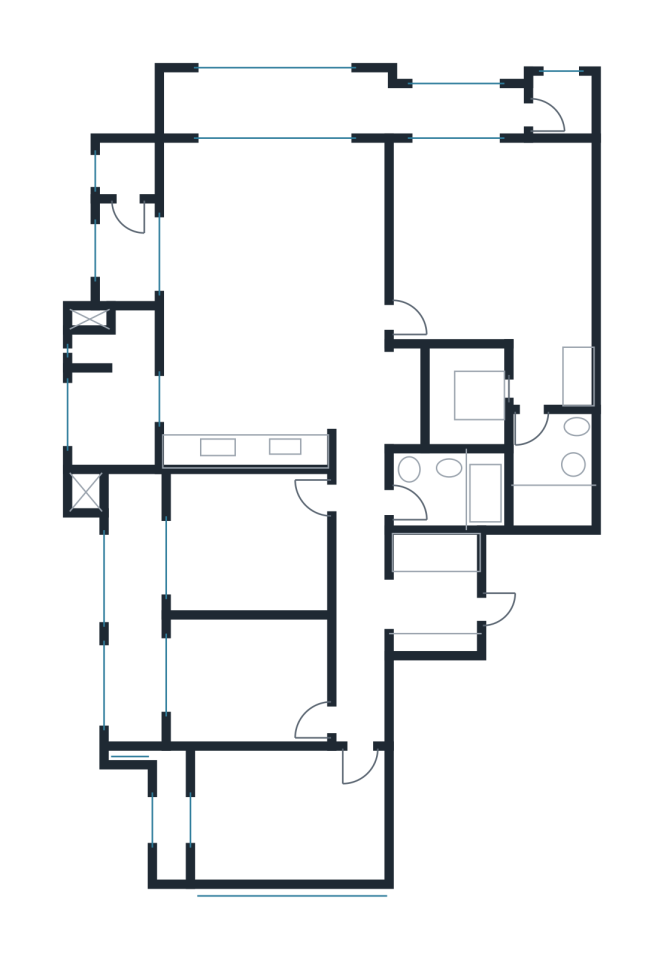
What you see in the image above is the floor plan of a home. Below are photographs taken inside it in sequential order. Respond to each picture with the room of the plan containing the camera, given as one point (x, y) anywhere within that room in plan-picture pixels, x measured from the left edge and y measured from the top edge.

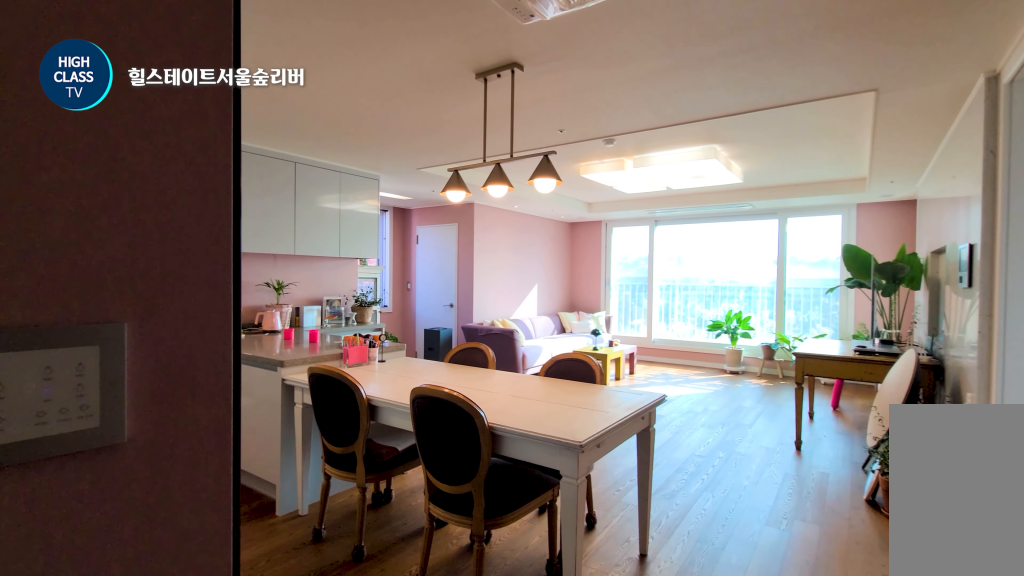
(359, 591)
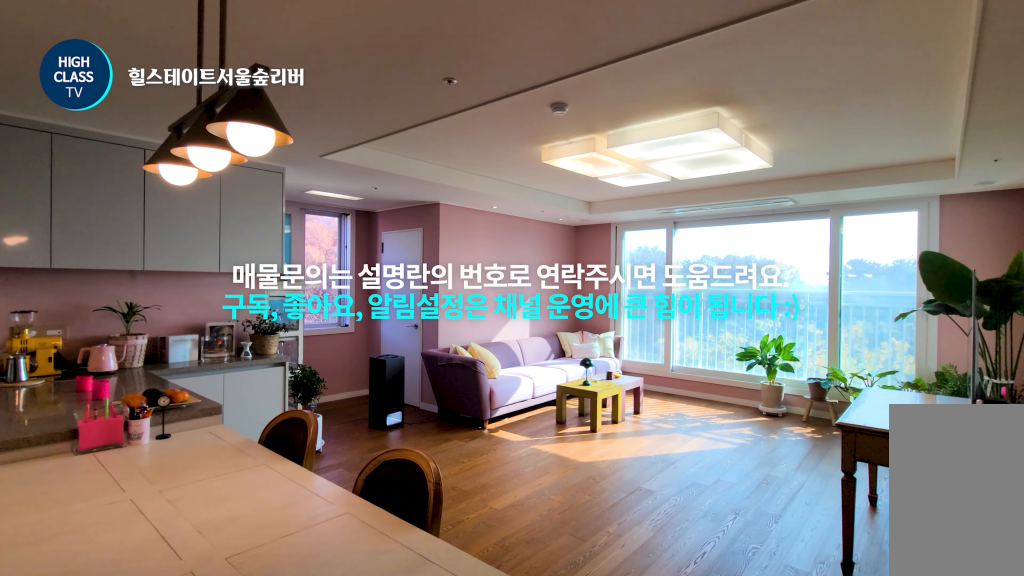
(274, 281)
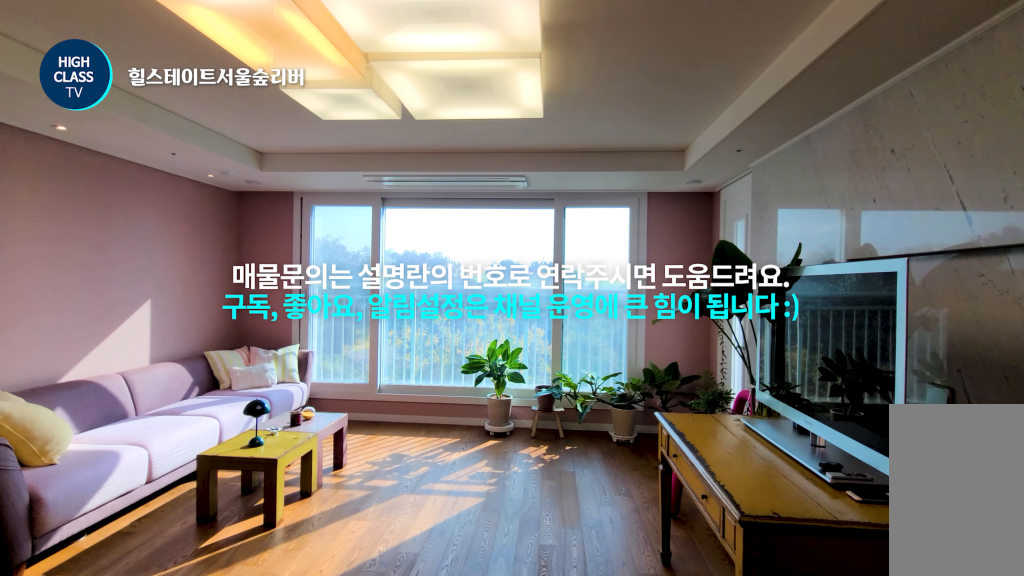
(274, 281)
